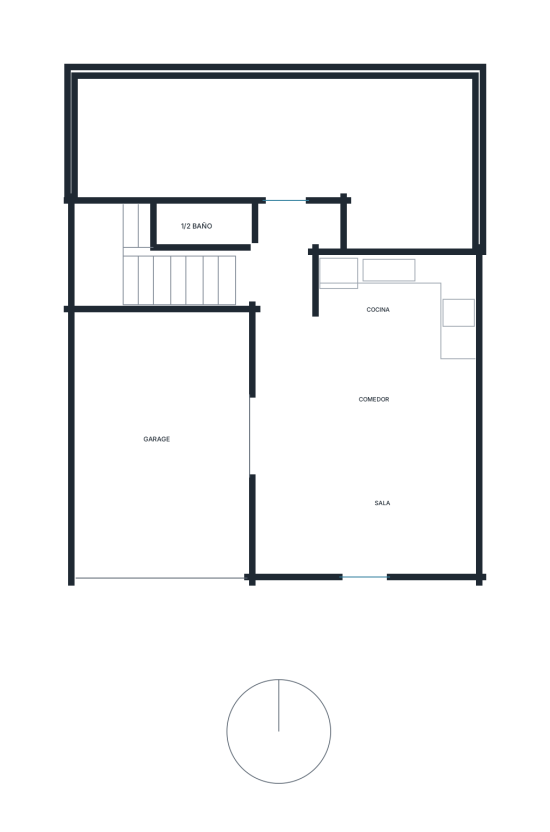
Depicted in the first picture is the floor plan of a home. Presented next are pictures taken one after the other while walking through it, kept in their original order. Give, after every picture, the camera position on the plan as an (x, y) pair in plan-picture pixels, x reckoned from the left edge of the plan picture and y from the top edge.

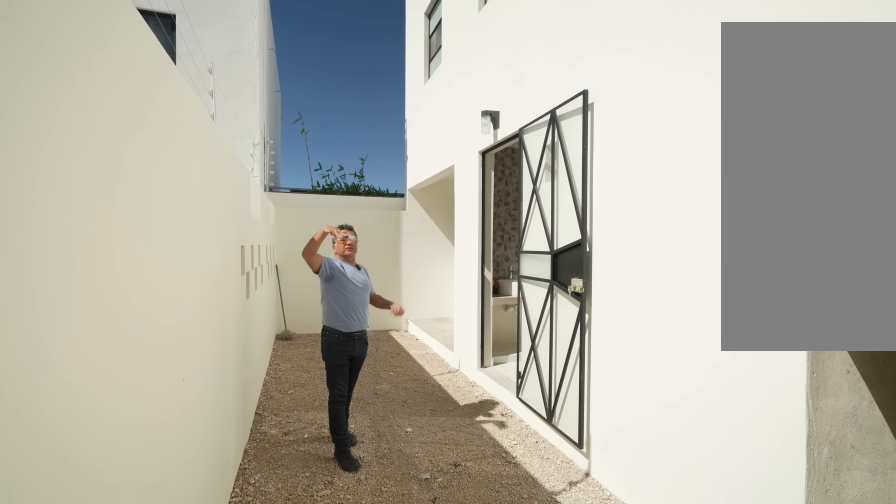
(112, 147)
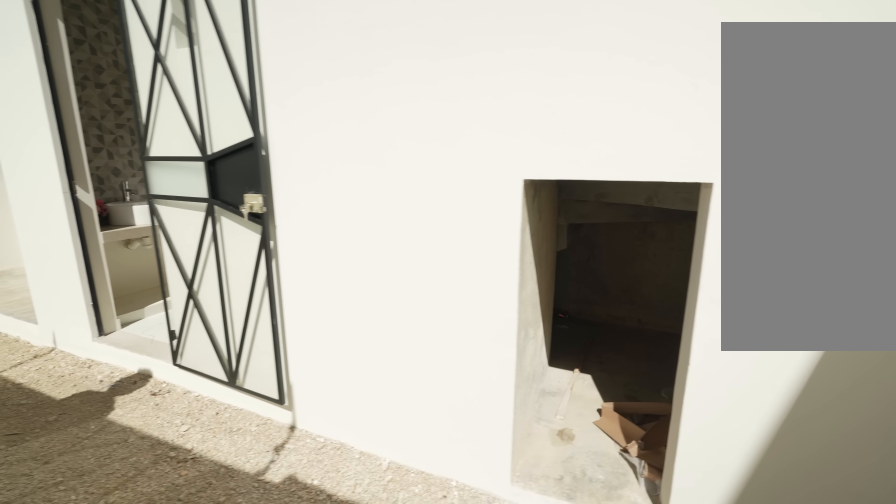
(106, 143)
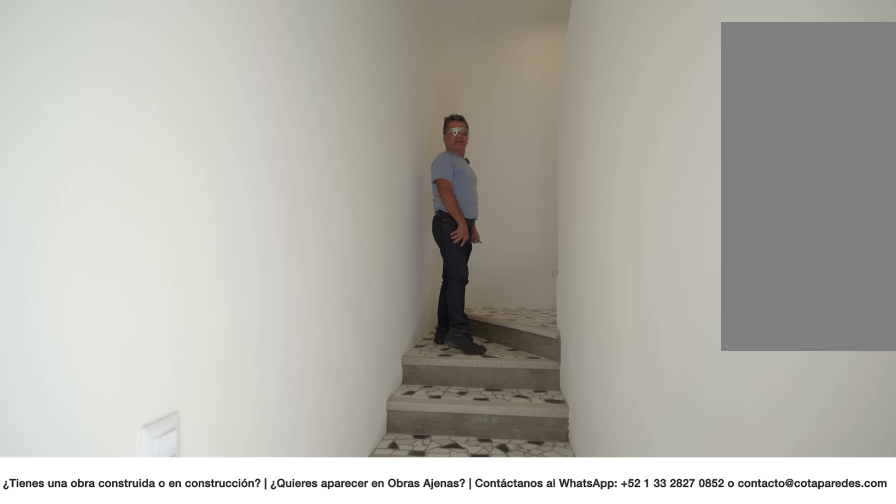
(229, 274)
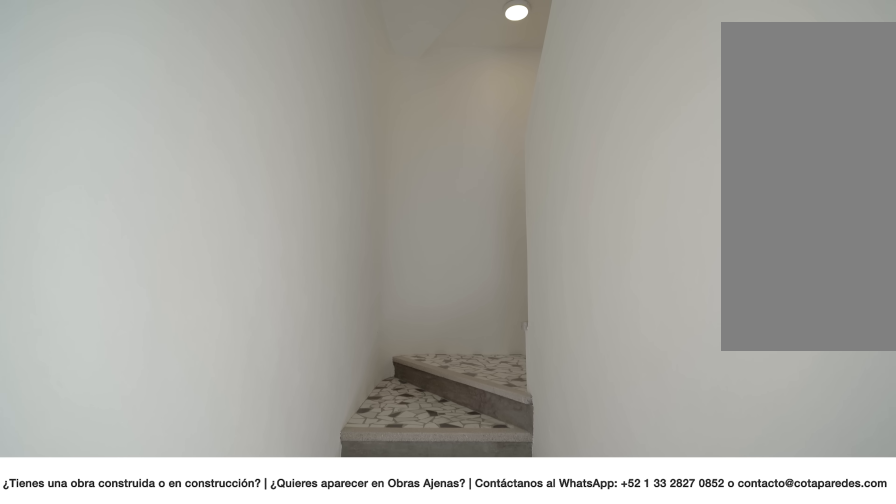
(246, 273)
